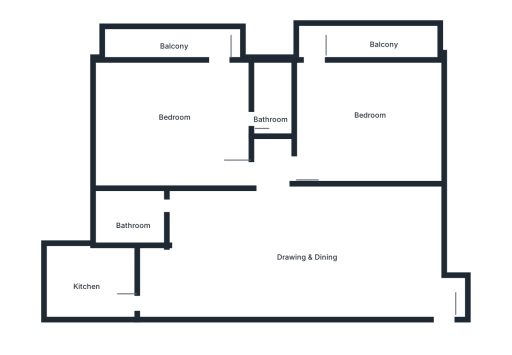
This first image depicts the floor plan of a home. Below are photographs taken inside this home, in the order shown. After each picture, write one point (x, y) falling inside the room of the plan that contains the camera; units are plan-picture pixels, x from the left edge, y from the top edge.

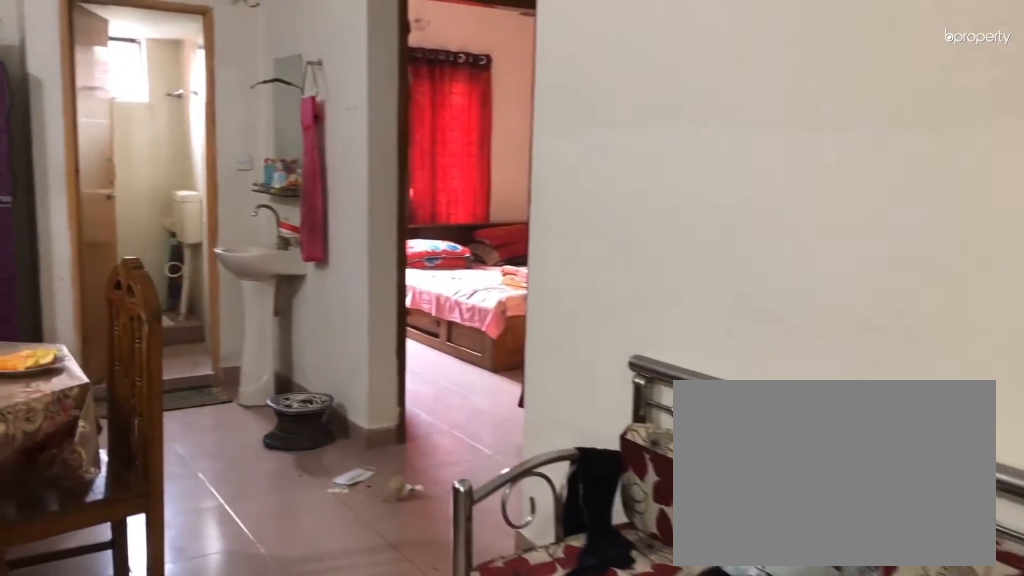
(310, 223)
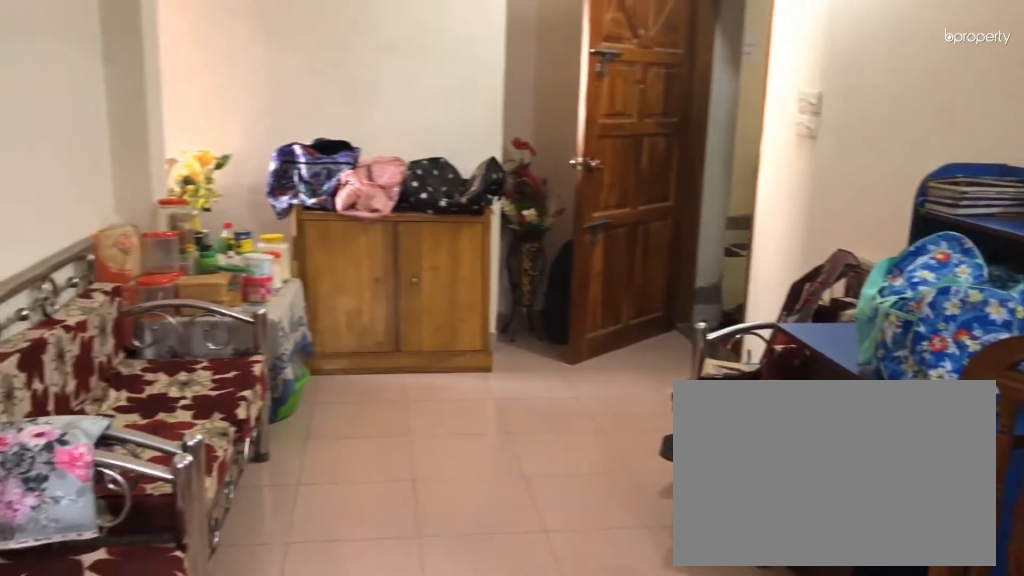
(306, 221)
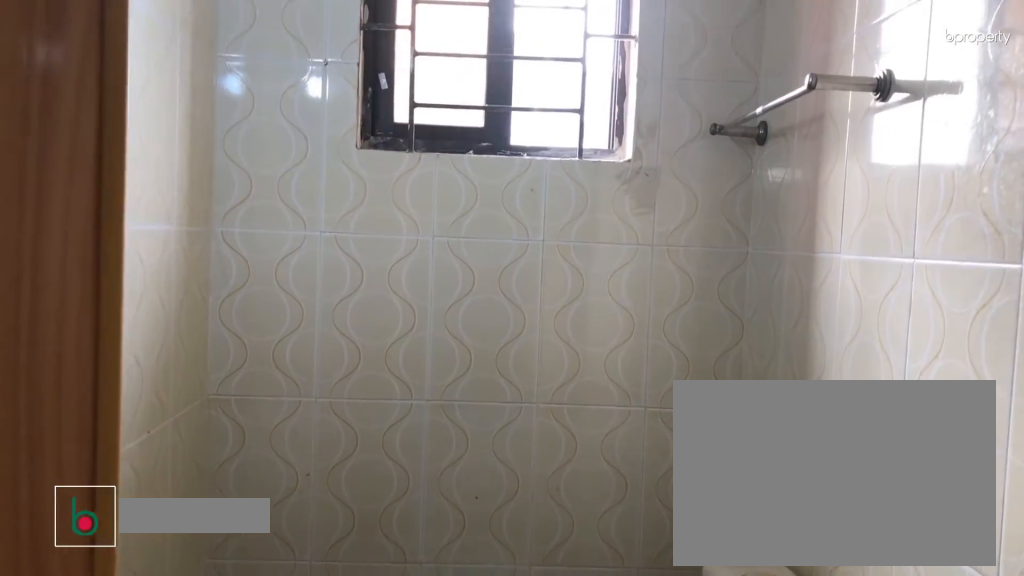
(137, 217)
